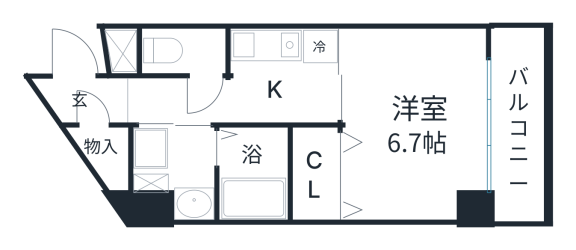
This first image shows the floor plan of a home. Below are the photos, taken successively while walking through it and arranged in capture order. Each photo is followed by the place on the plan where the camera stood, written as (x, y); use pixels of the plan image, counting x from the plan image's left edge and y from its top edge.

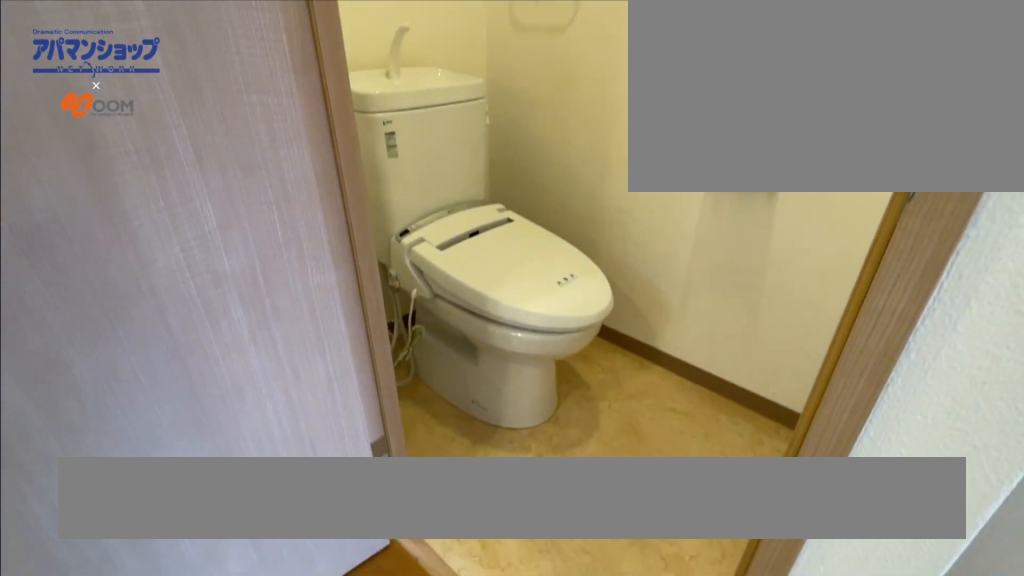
(228, 86)
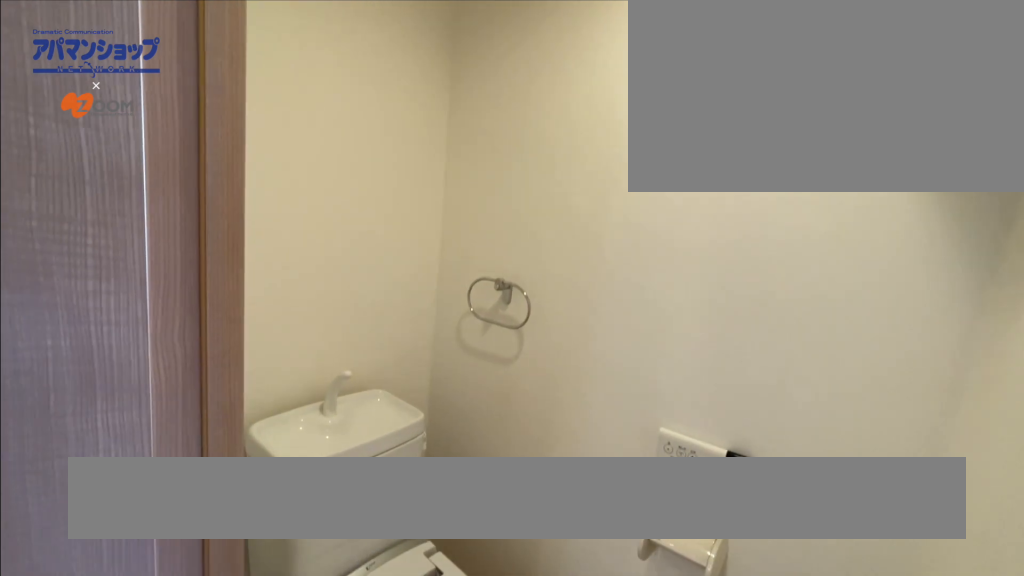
(228, 86)
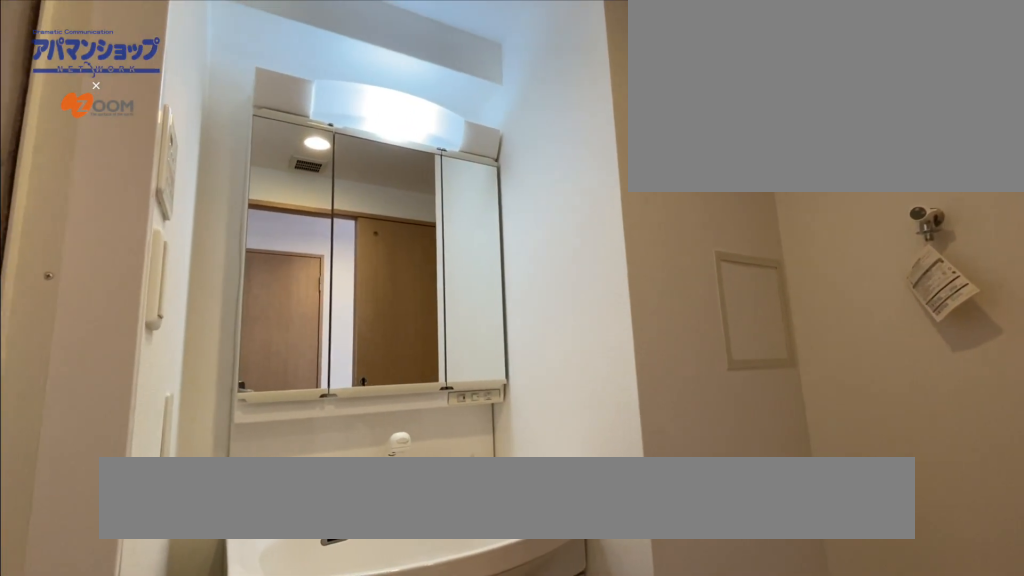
(192, 100)
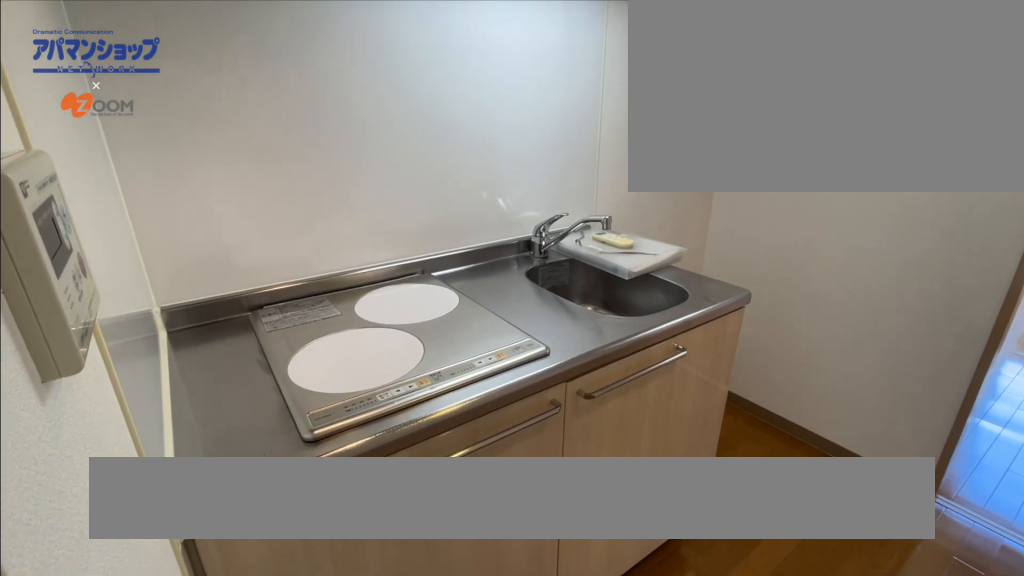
(231, 98)
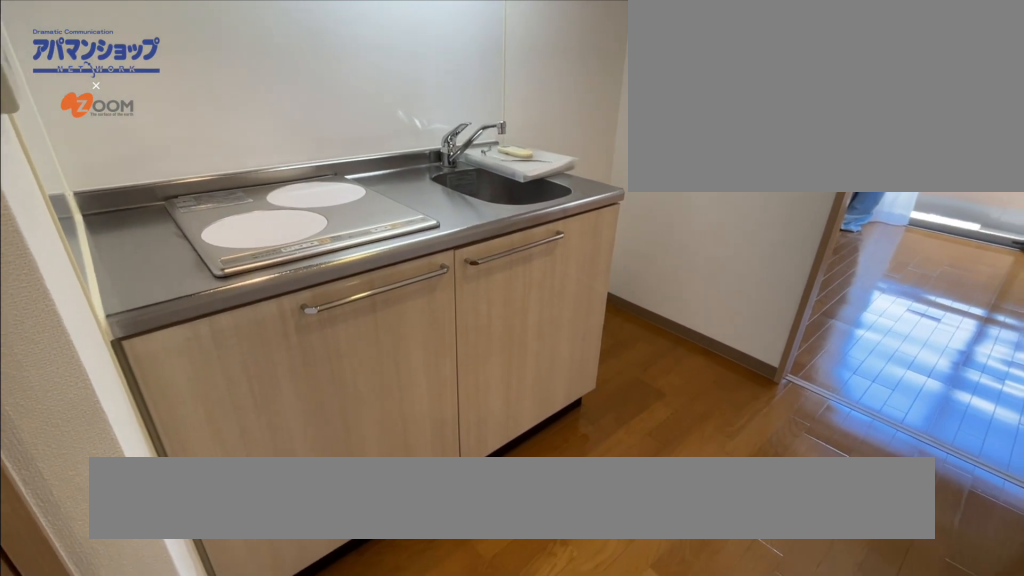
(231, 98)
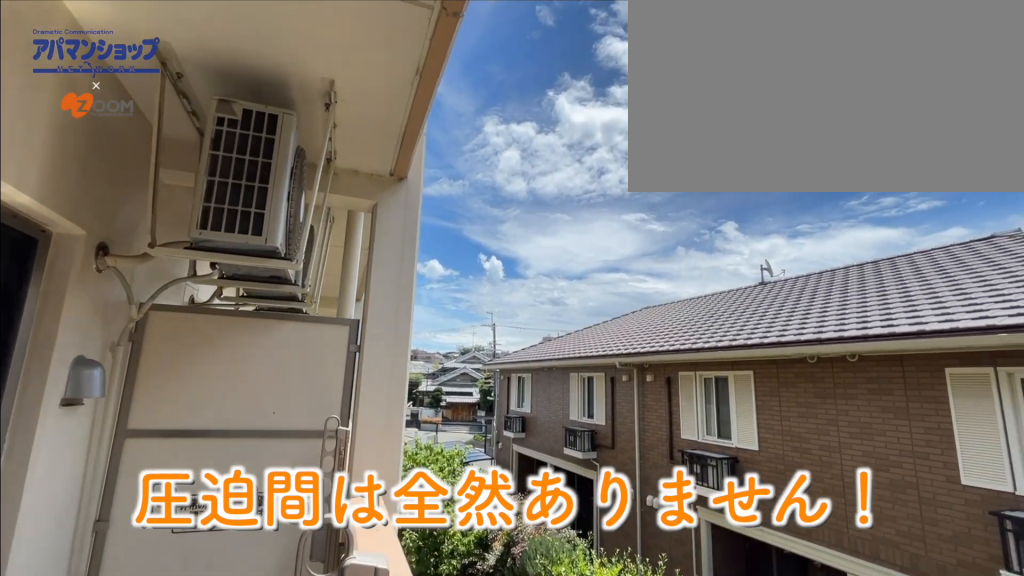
(524, 200)
